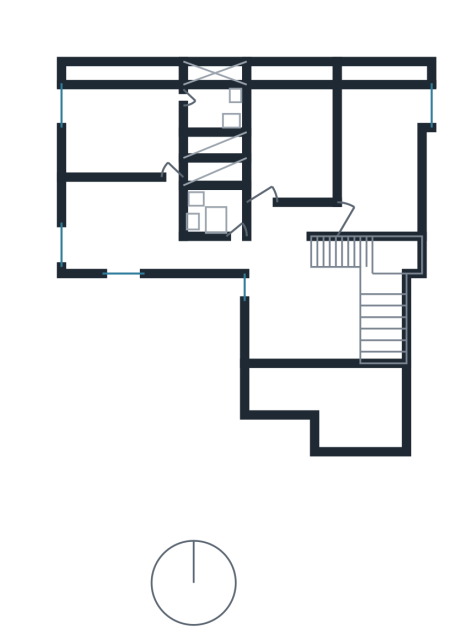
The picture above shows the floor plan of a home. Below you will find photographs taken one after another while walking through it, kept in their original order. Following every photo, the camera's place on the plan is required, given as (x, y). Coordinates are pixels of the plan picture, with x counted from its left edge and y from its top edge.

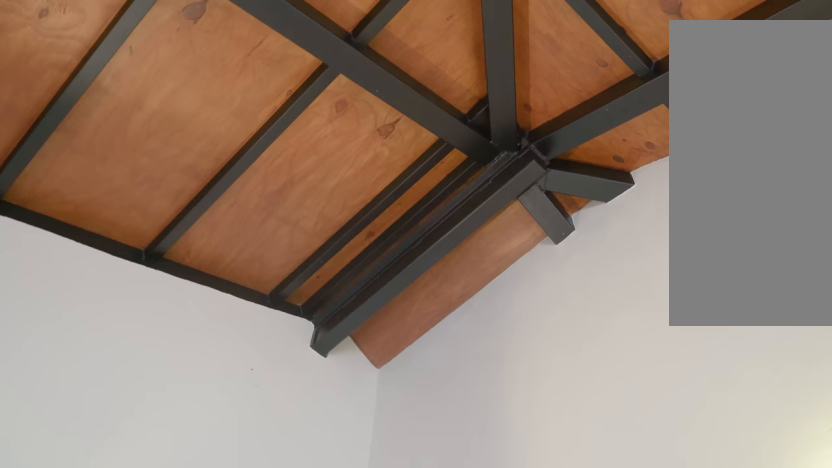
(170, 105)
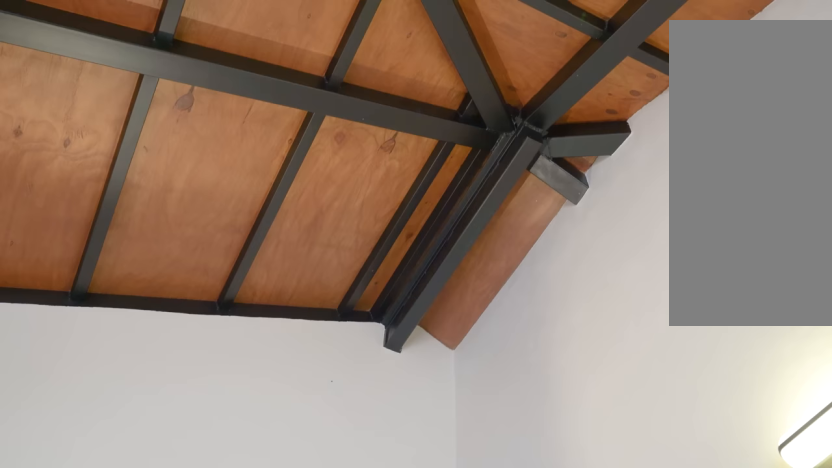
(161, 119)
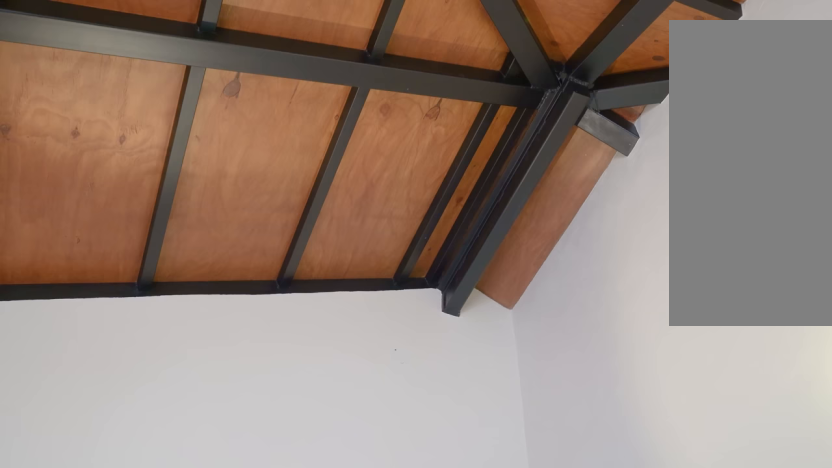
(161, 118)
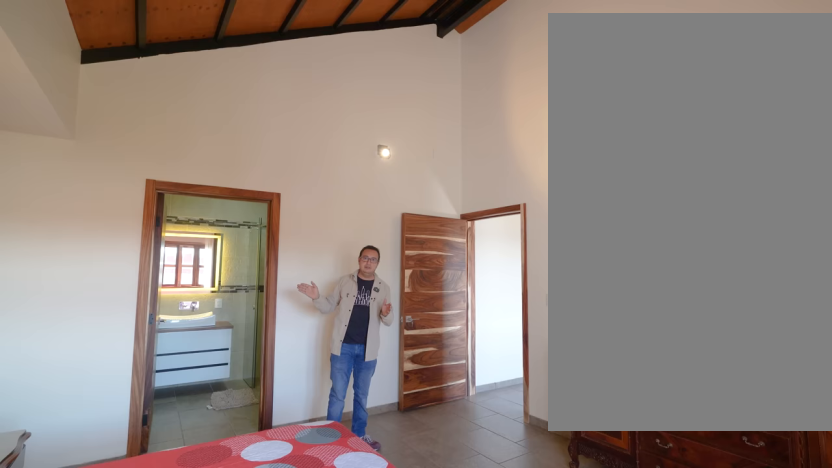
(134, 109)
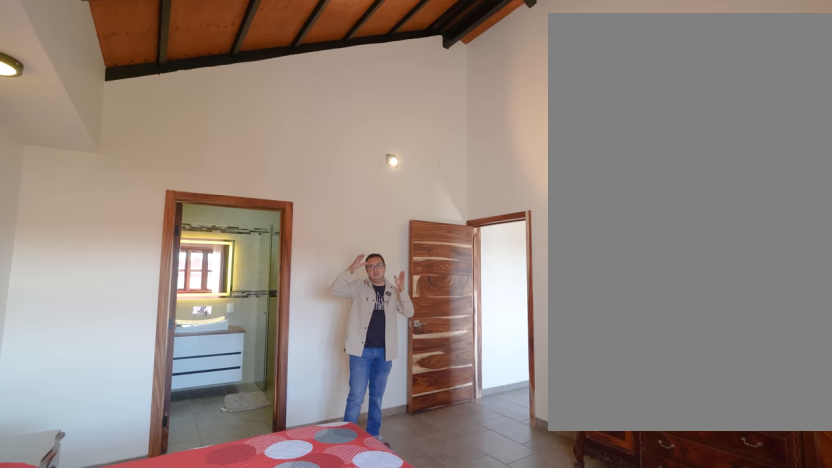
(120, 119)
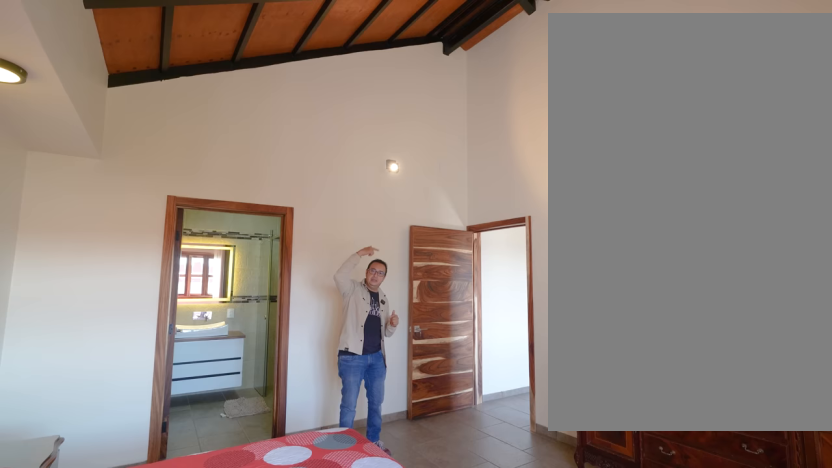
(115, 142)
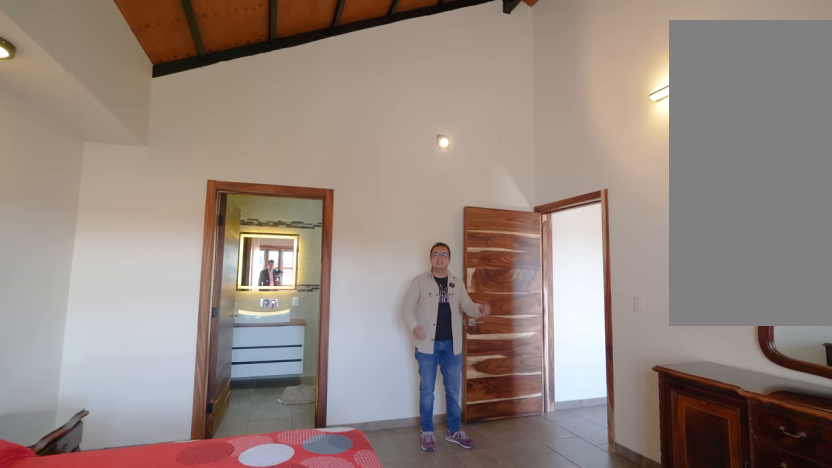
(83, 146)
